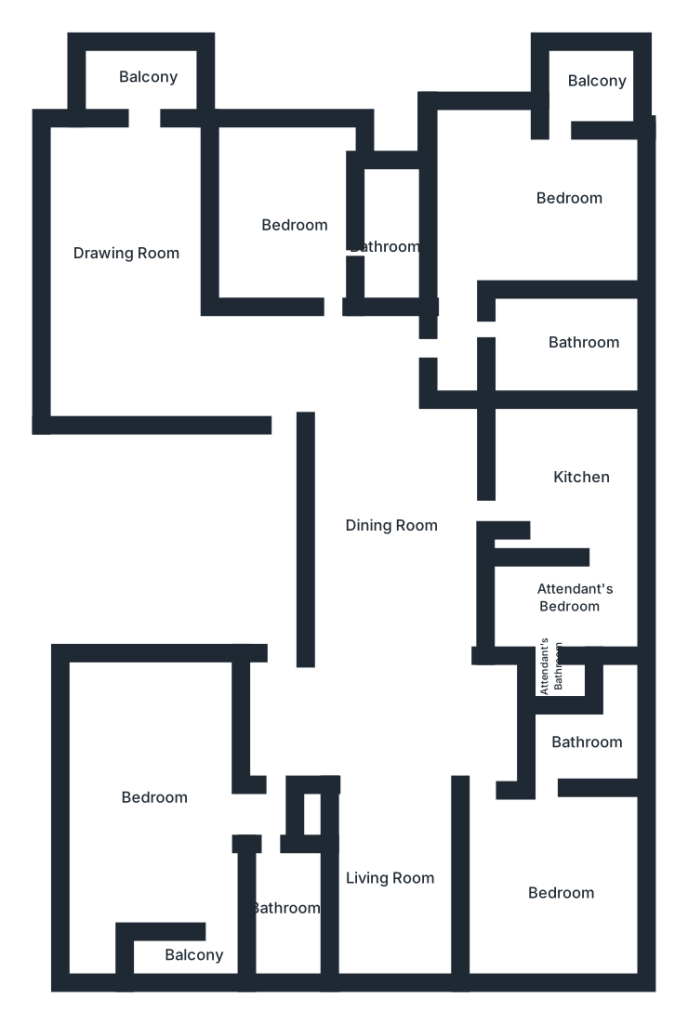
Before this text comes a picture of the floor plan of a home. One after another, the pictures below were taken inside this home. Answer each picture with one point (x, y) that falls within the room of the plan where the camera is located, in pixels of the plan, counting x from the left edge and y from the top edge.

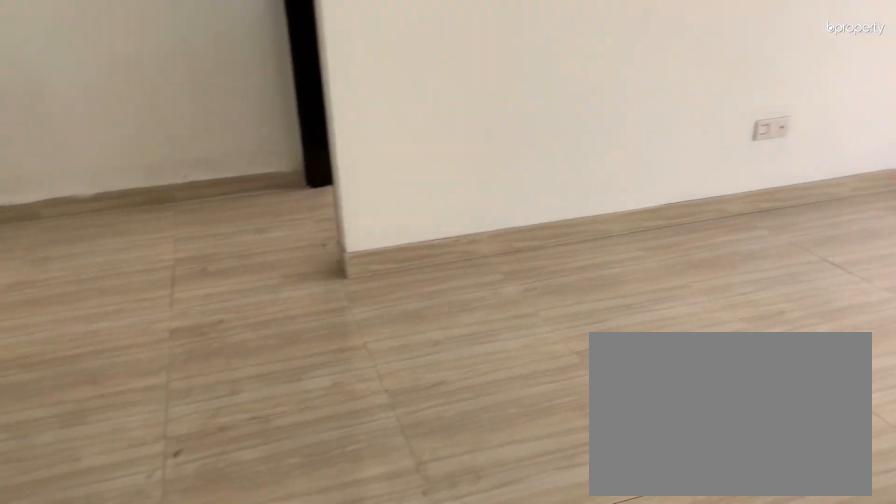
(383, 886)
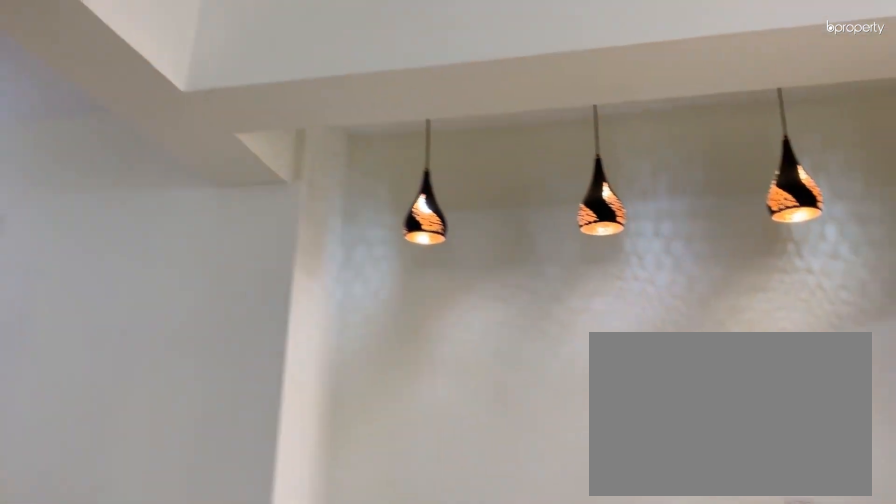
(383, 886)
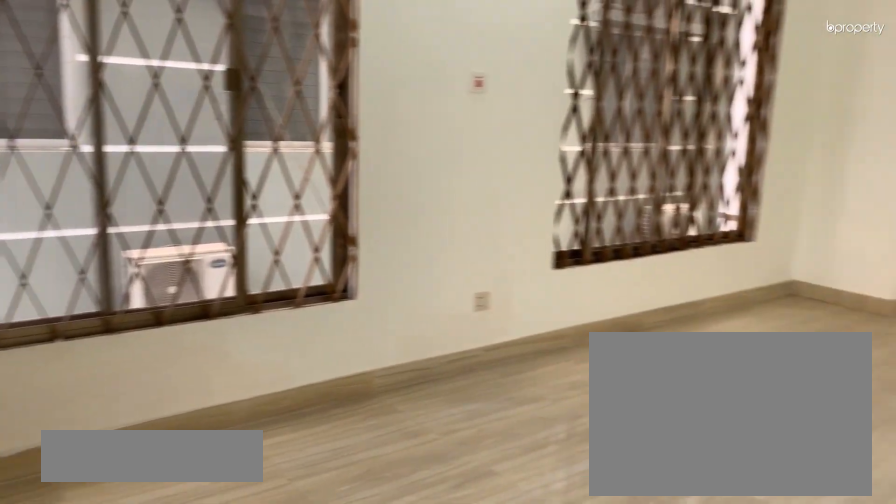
(146, 807)
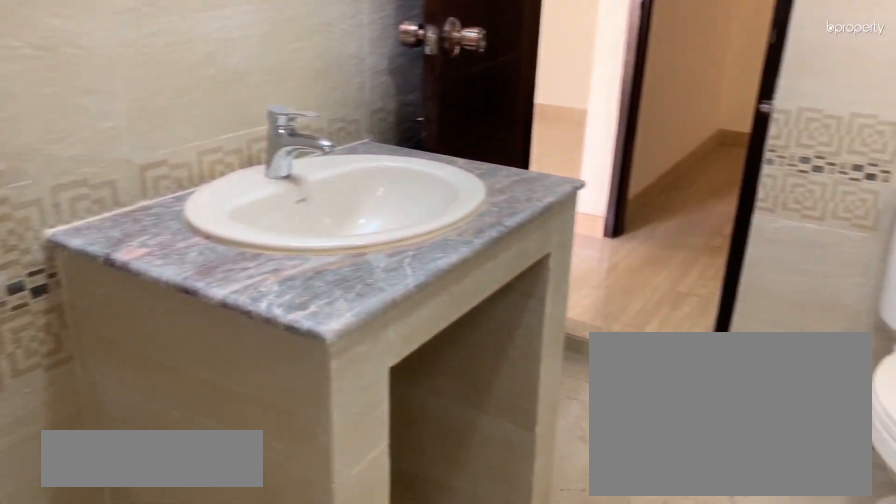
(287, 911)
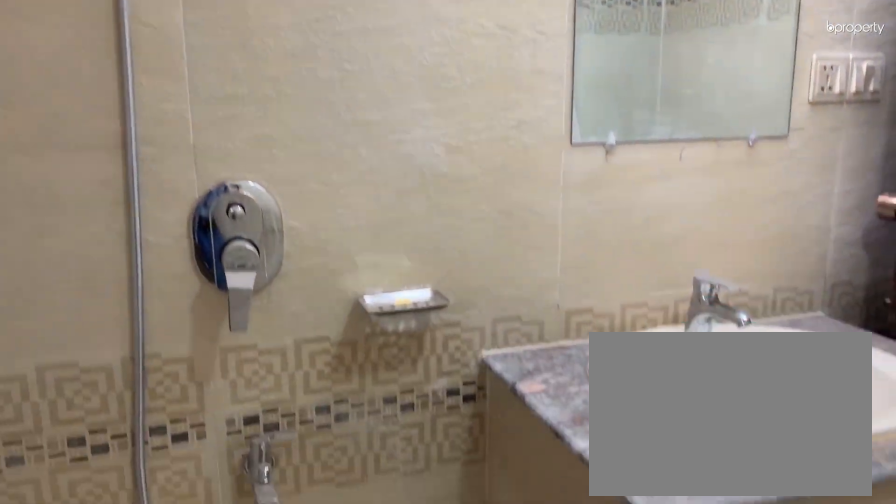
(287, 911)
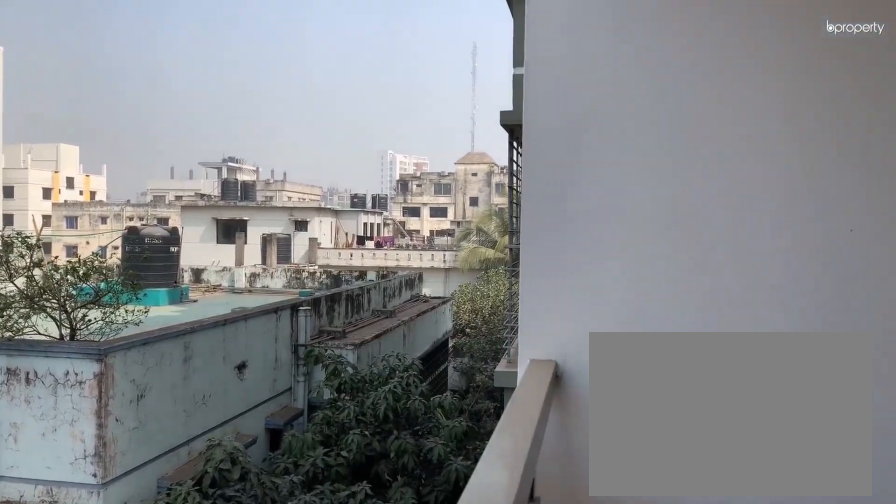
(190, 964)
